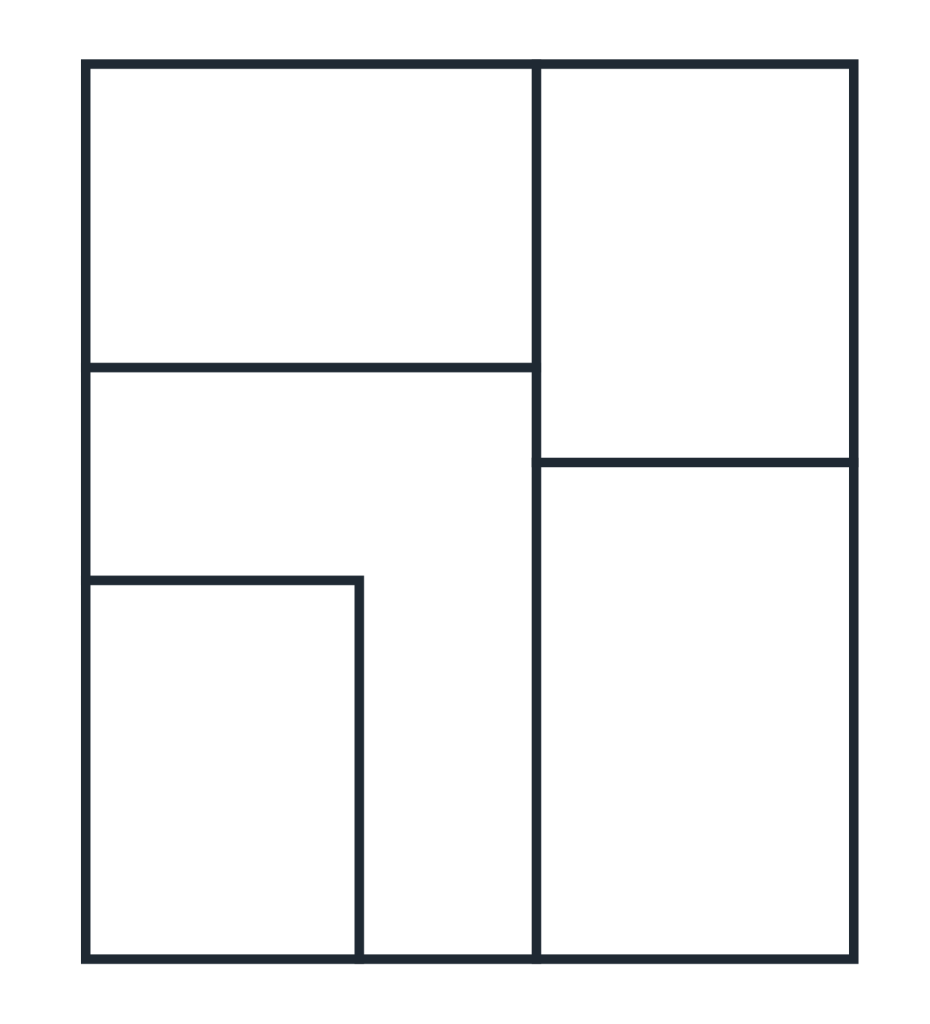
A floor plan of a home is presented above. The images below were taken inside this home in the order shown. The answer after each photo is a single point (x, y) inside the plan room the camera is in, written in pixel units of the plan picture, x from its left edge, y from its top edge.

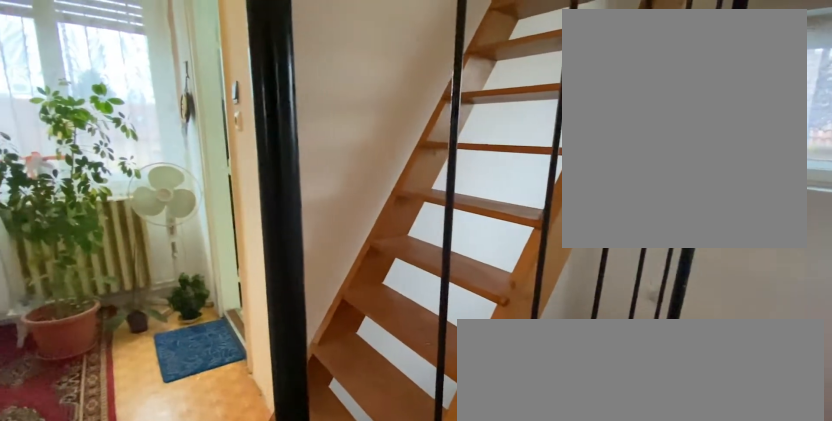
(447, 493)
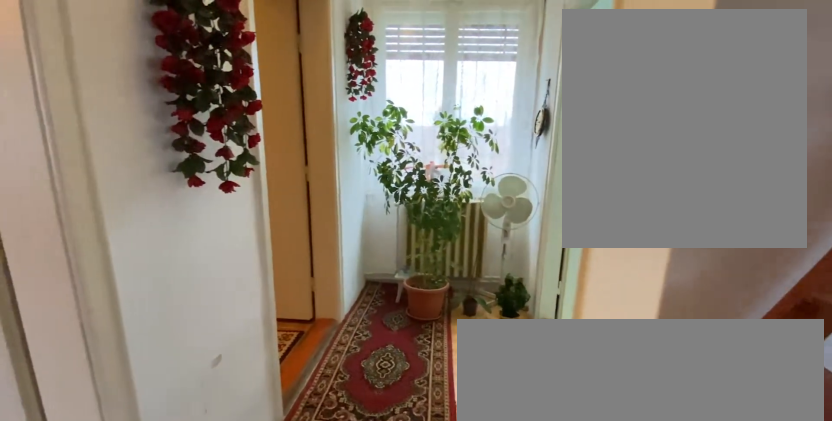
(447, 494)
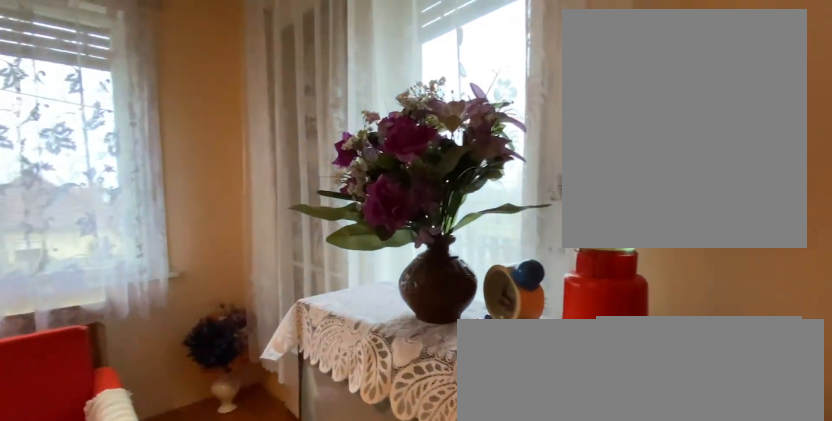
(698, 266)
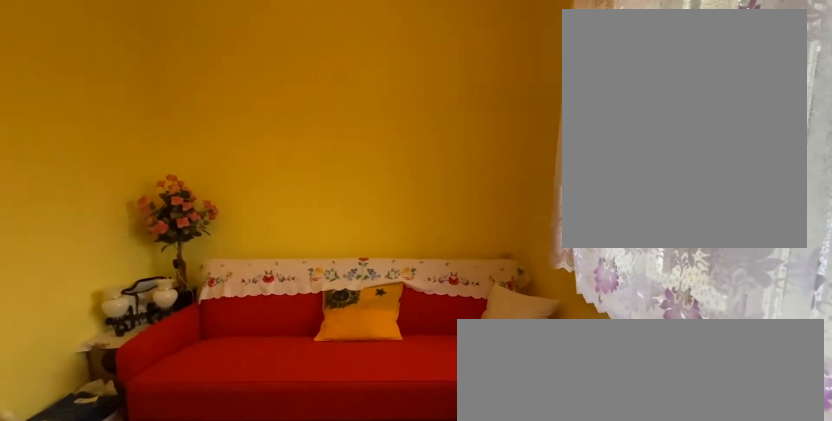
(698, 725)
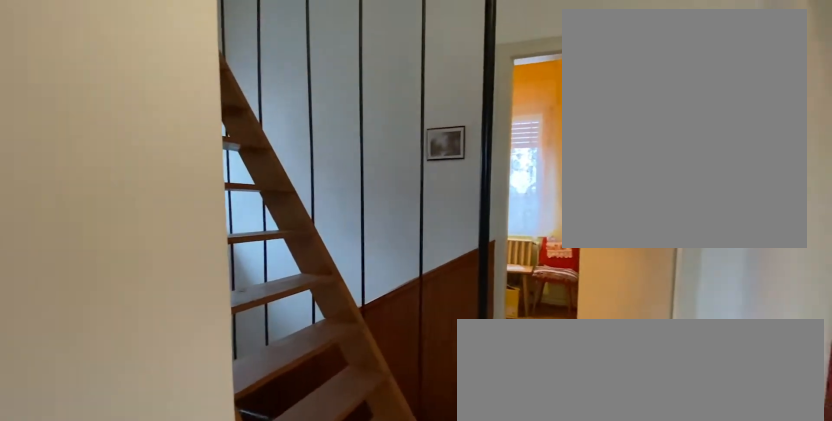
(447, 493)
